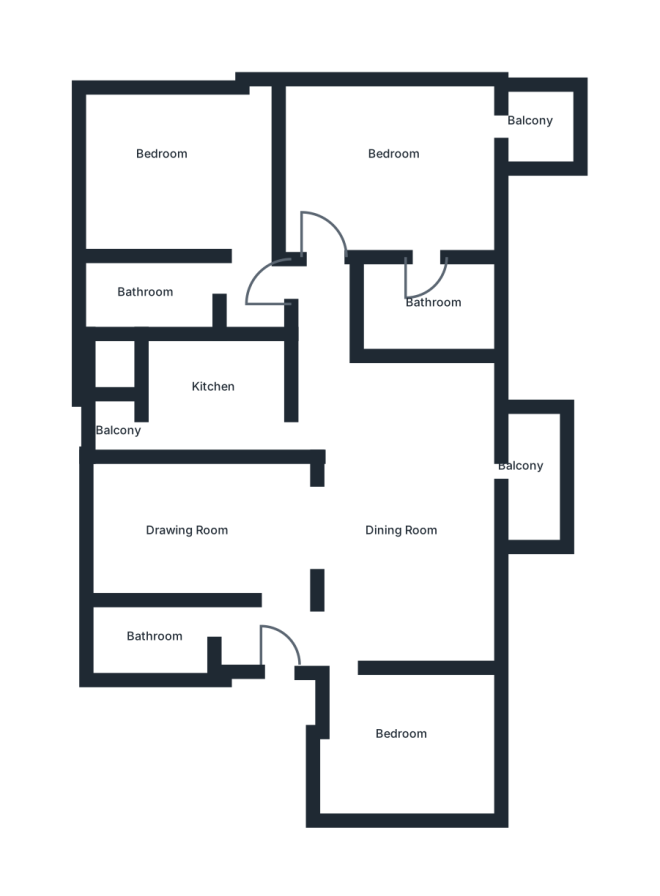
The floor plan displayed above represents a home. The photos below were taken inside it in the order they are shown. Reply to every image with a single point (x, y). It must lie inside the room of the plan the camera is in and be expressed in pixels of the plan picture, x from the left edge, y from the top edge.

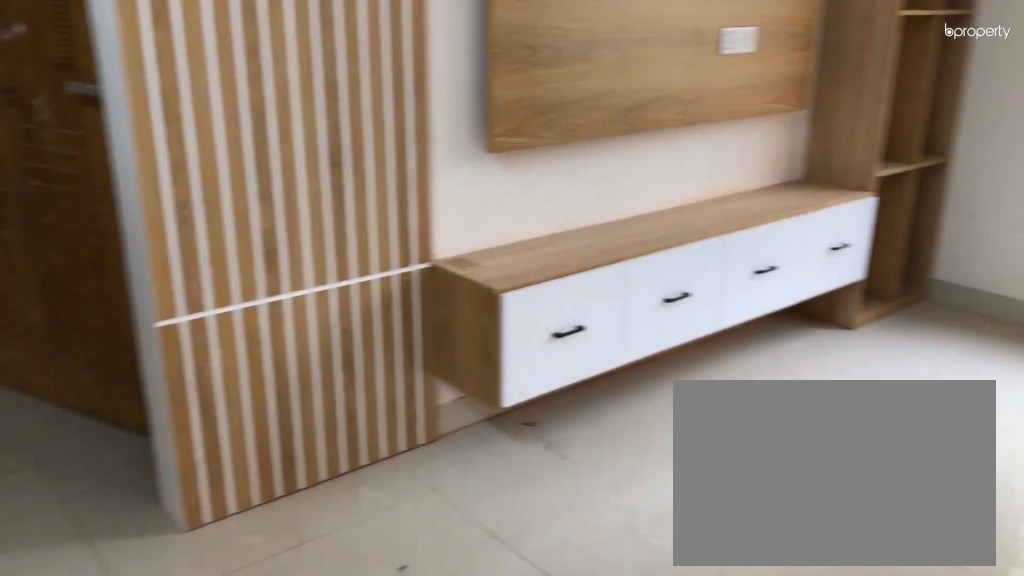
(201, 535)
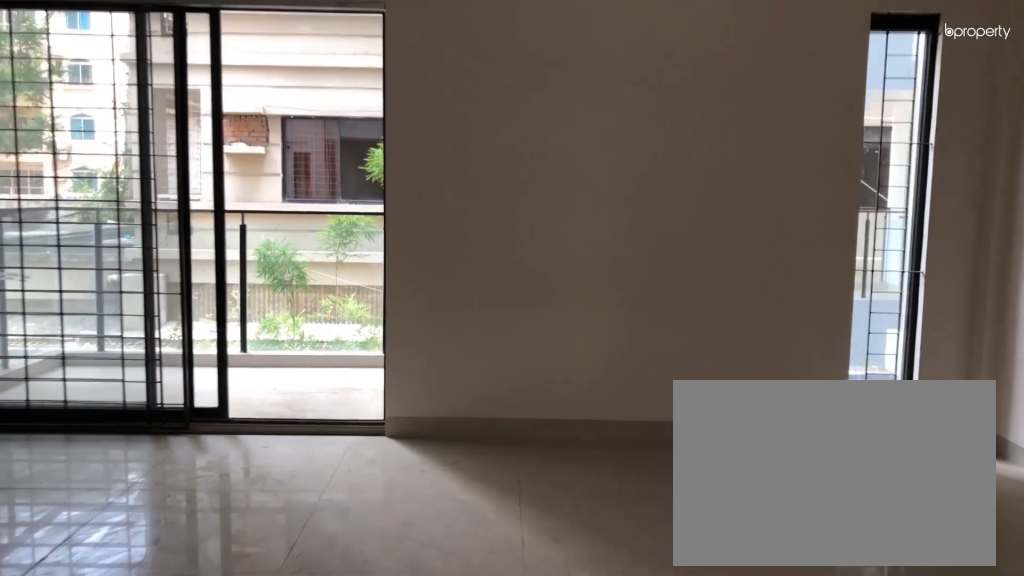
(420, 553)
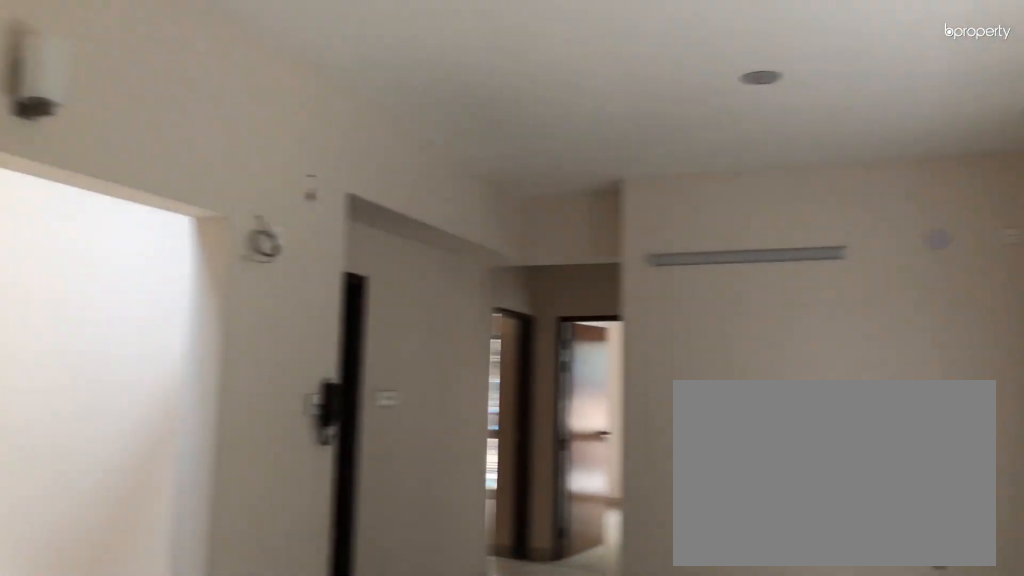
(420, 553)
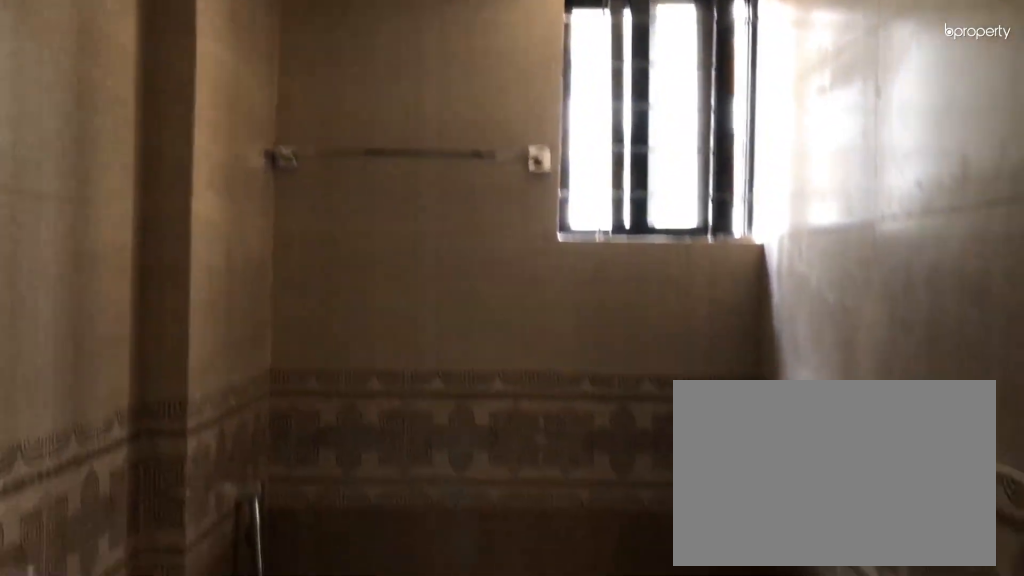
(146, 638)
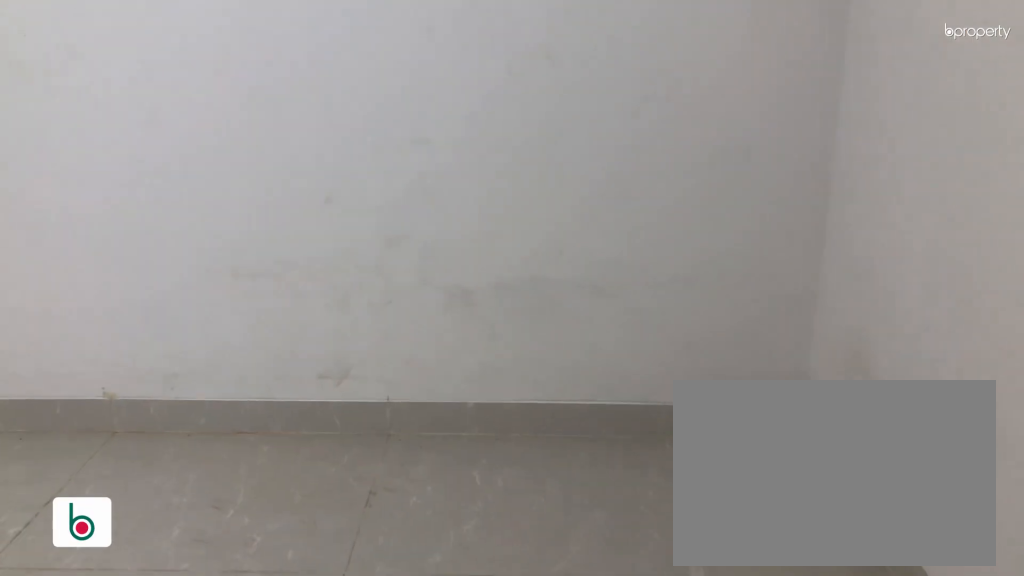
(382, 750)
